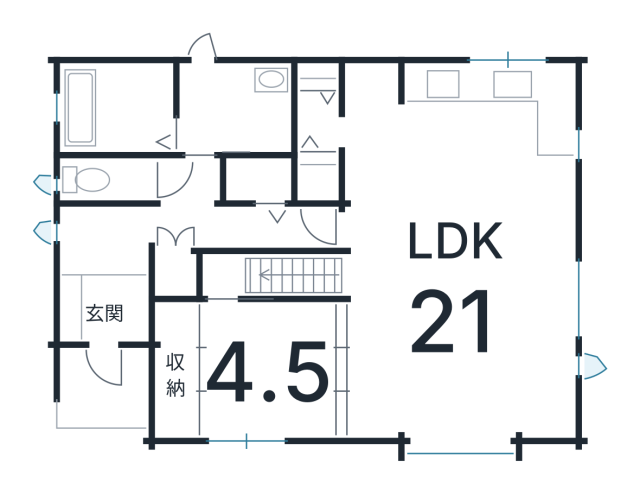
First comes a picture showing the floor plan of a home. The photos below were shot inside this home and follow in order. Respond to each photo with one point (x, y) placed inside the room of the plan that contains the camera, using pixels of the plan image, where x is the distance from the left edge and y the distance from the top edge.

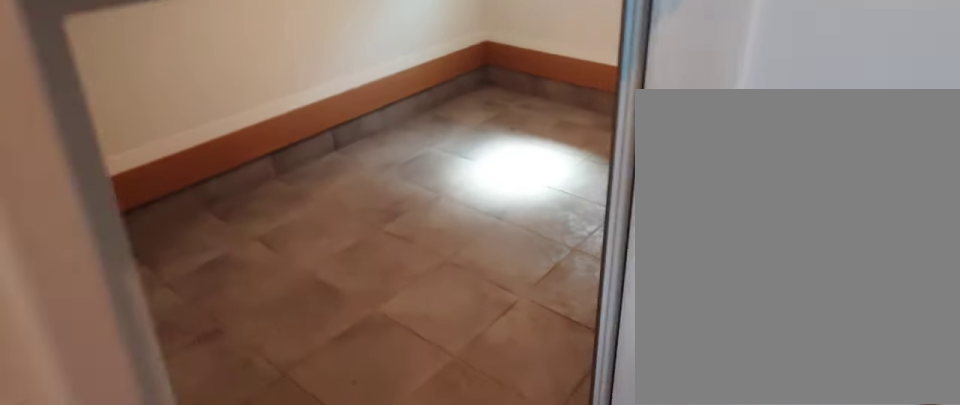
(105, 302)
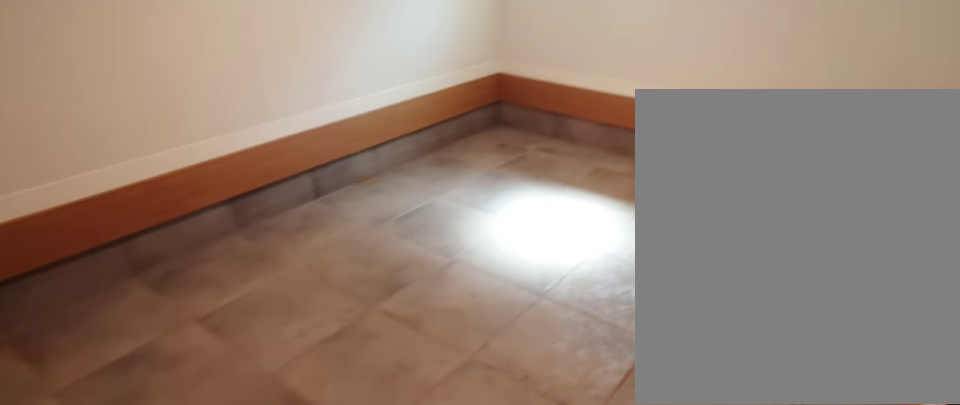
(105, 302)
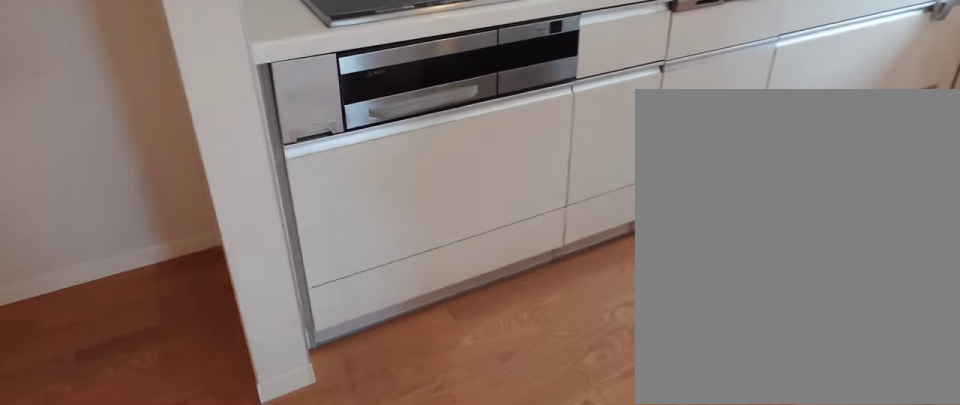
(460, 132)
